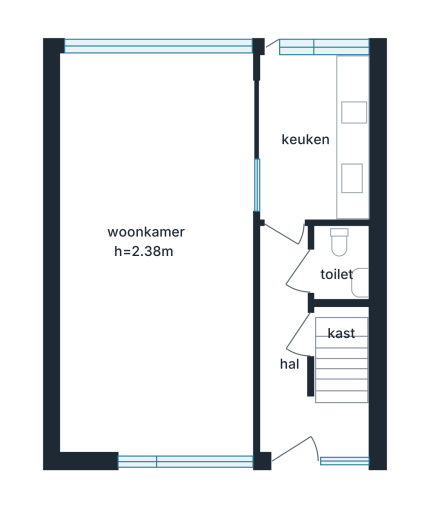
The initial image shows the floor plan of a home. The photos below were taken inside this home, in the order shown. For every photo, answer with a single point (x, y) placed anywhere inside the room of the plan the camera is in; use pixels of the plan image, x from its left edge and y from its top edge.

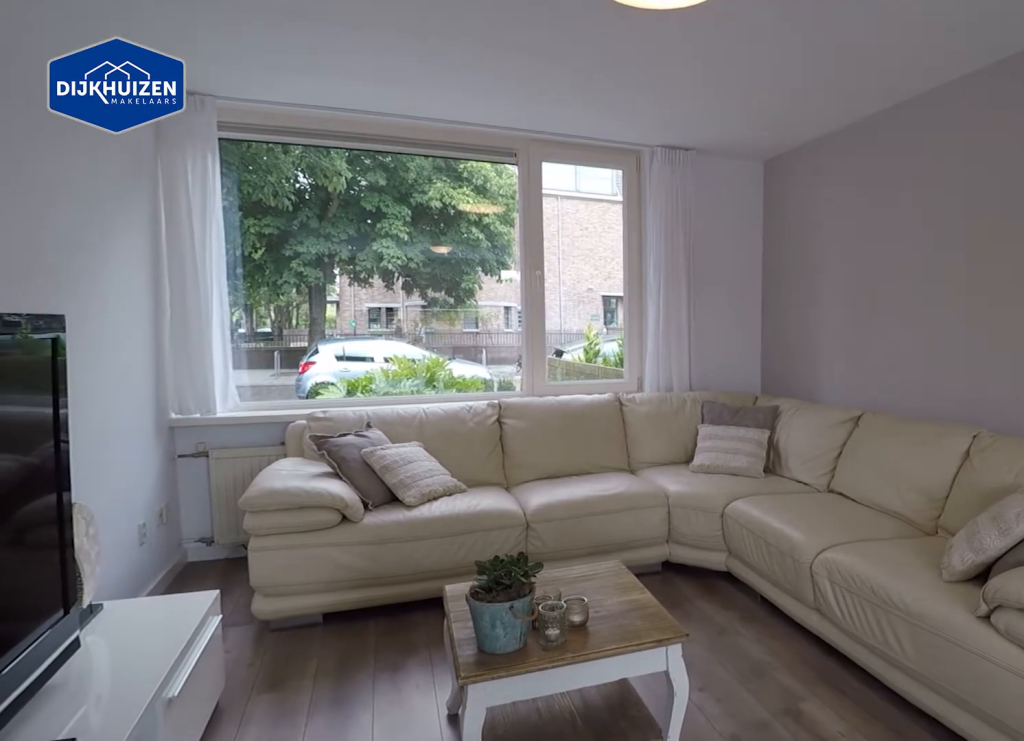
(114, 169)
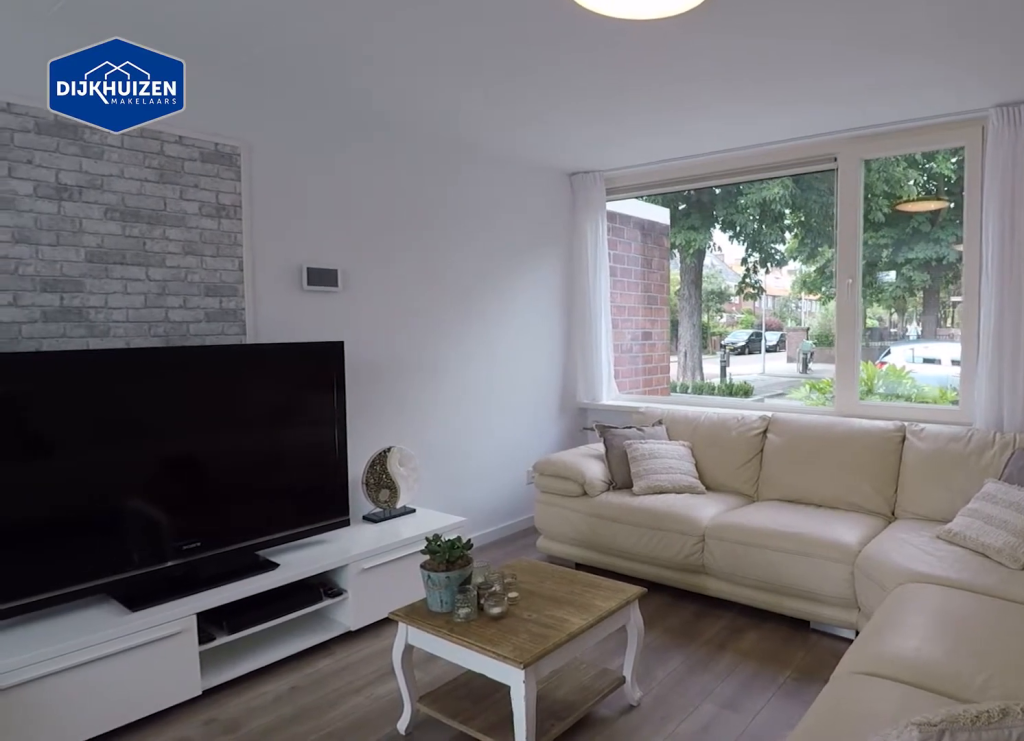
(114, 169)
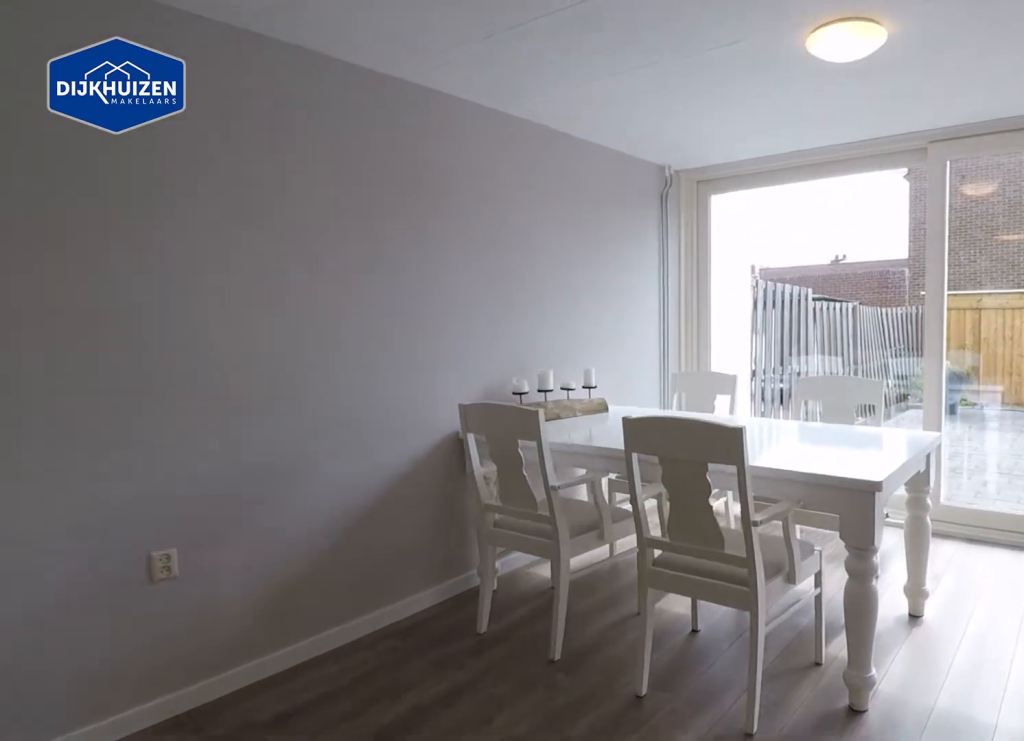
(129, 90)
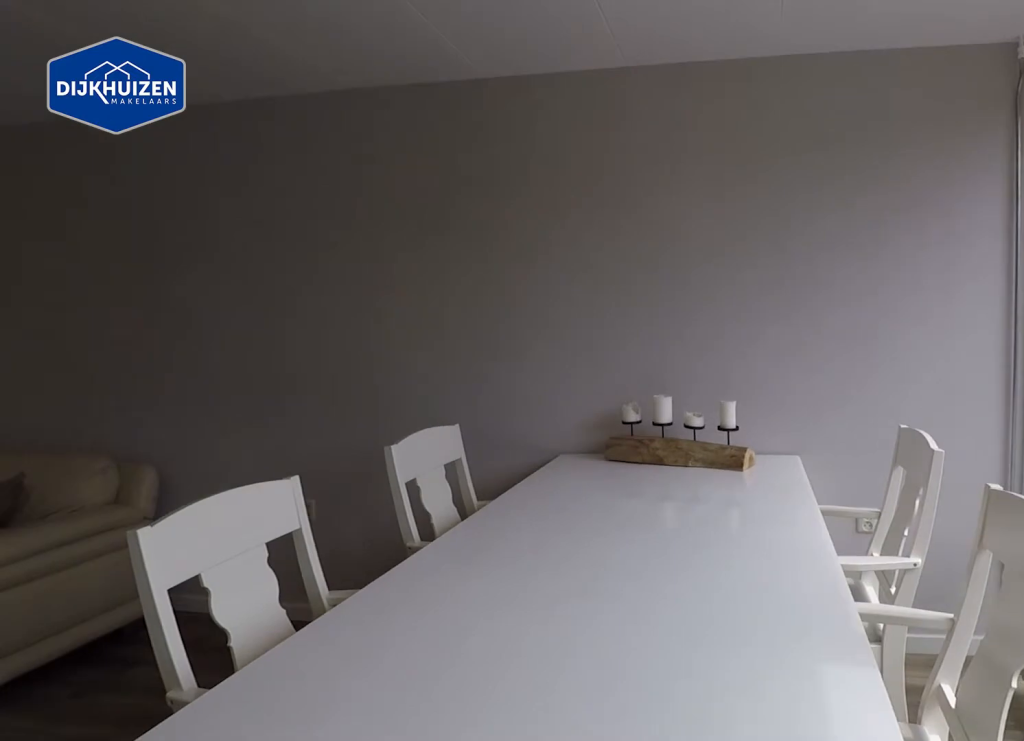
(116, 174)
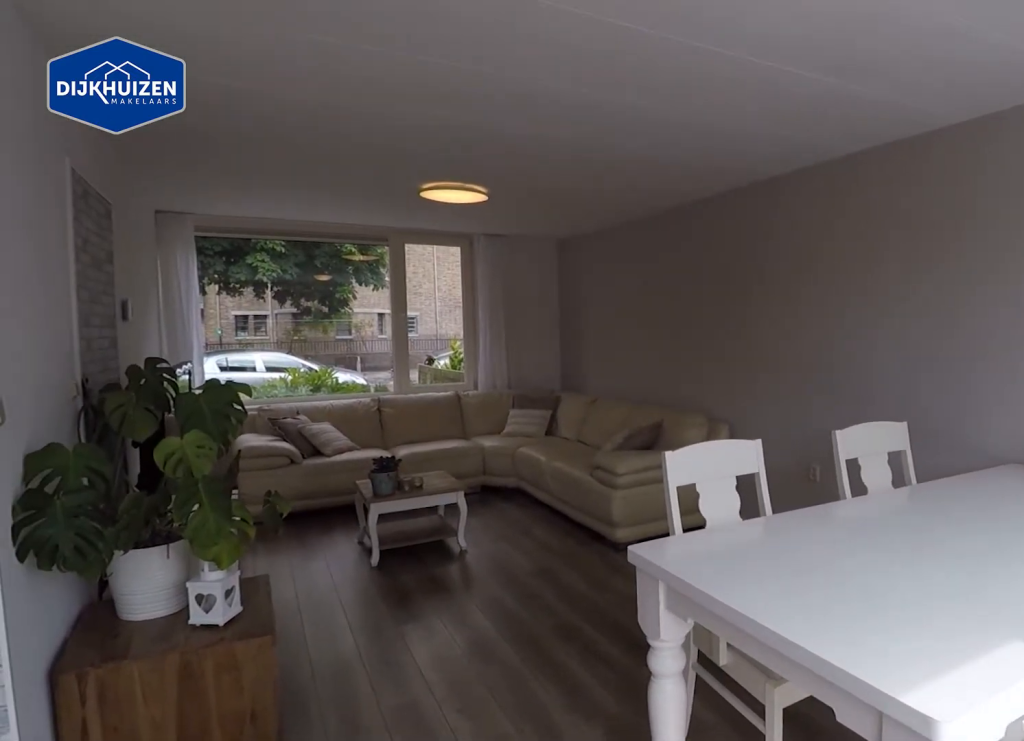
(116, 174)
